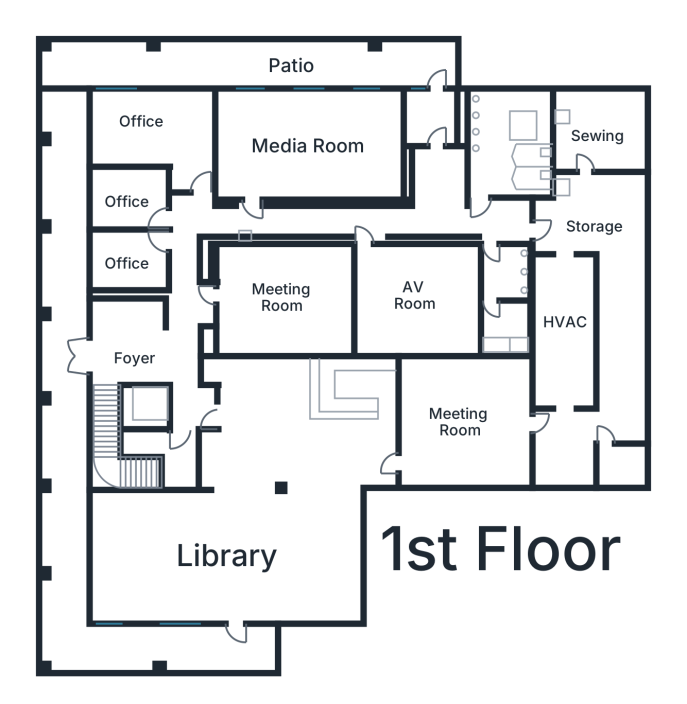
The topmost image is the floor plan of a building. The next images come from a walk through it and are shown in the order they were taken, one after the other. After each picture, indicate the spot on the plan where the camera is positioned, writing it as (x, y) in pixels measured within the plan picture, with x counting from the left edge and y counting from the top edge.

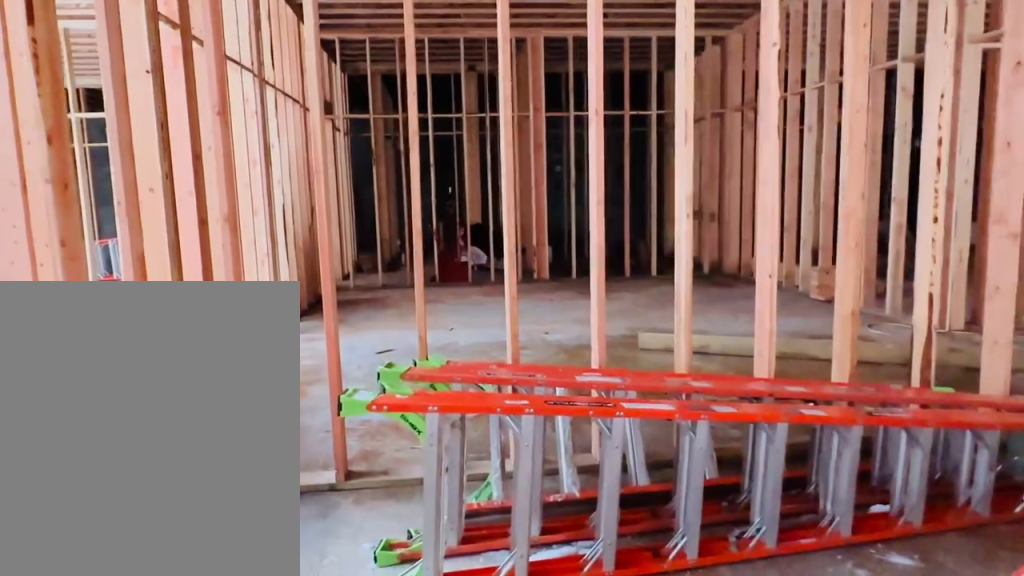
(286, 286)
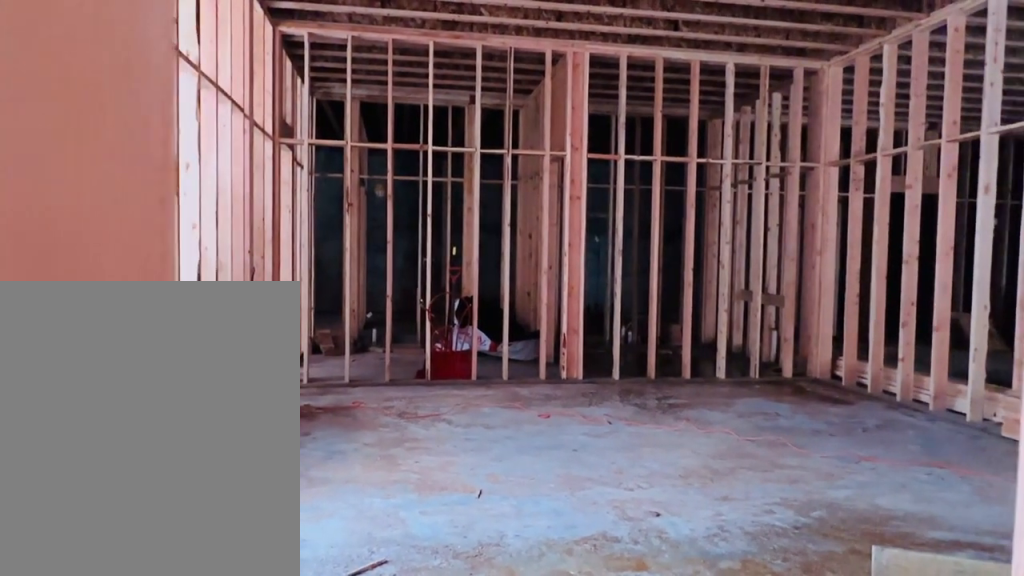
(336, 284)
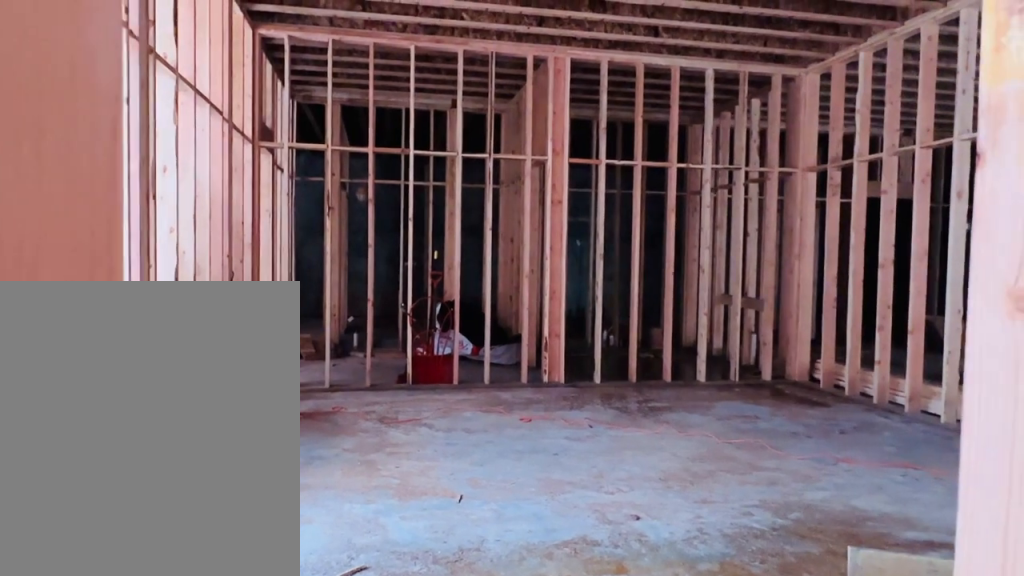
(336, 284)
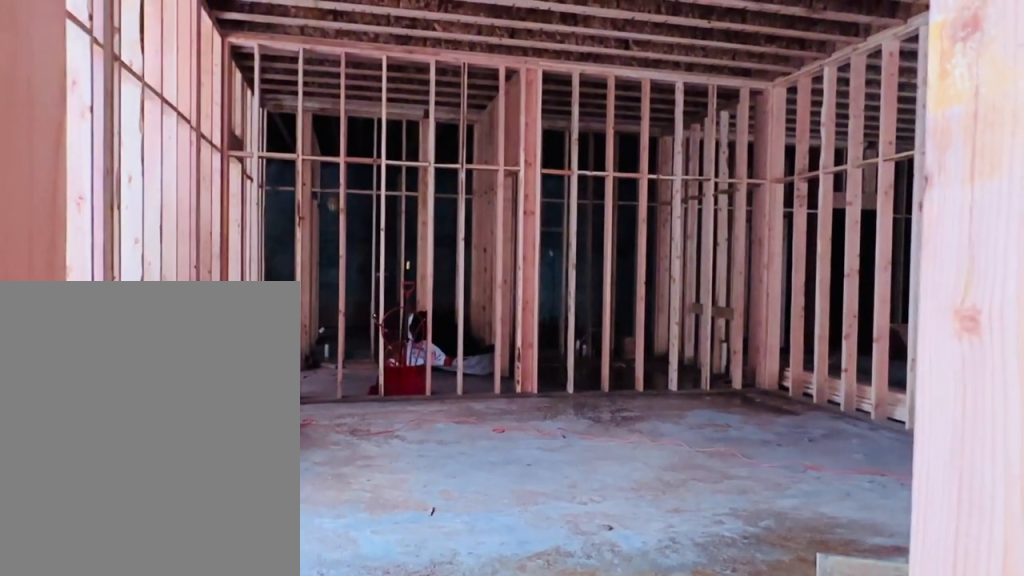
(336, 284)
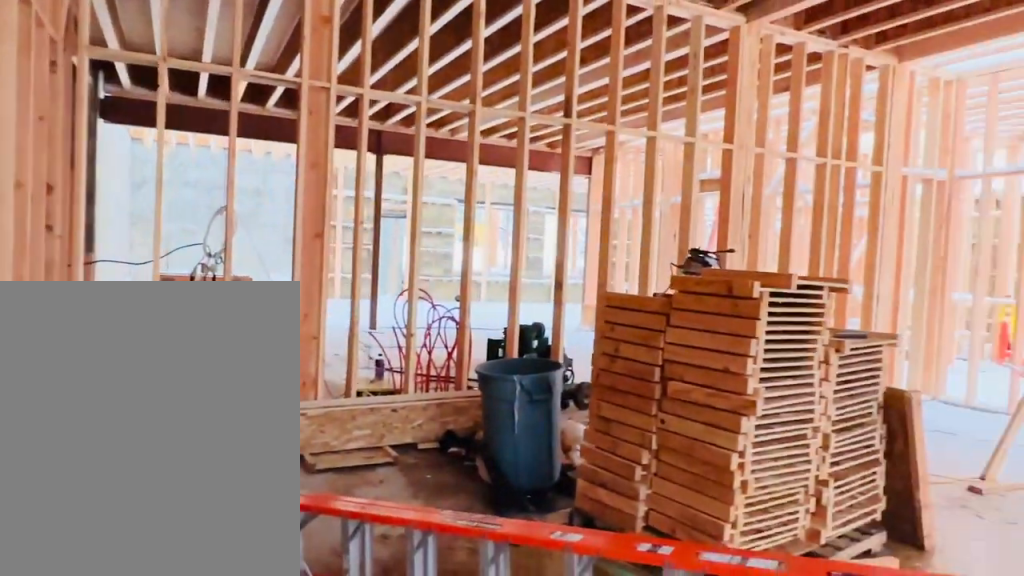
(337, 284)
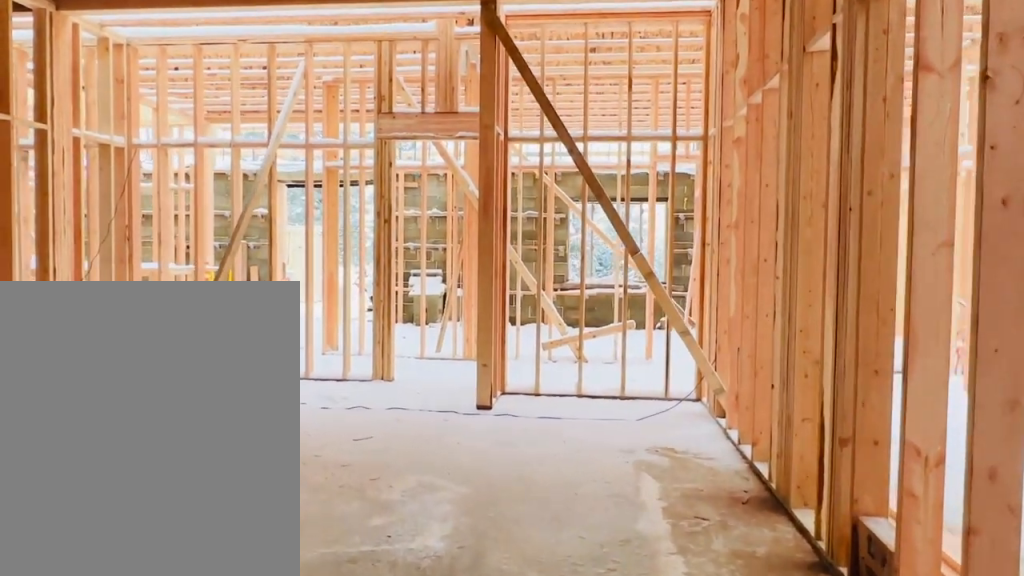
(333, 284)
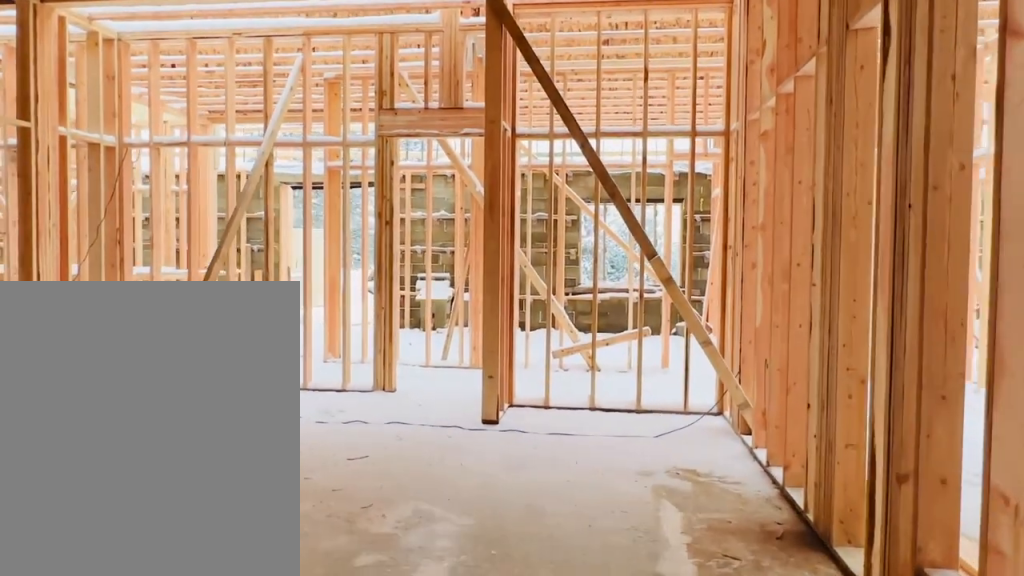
(328, 285)
